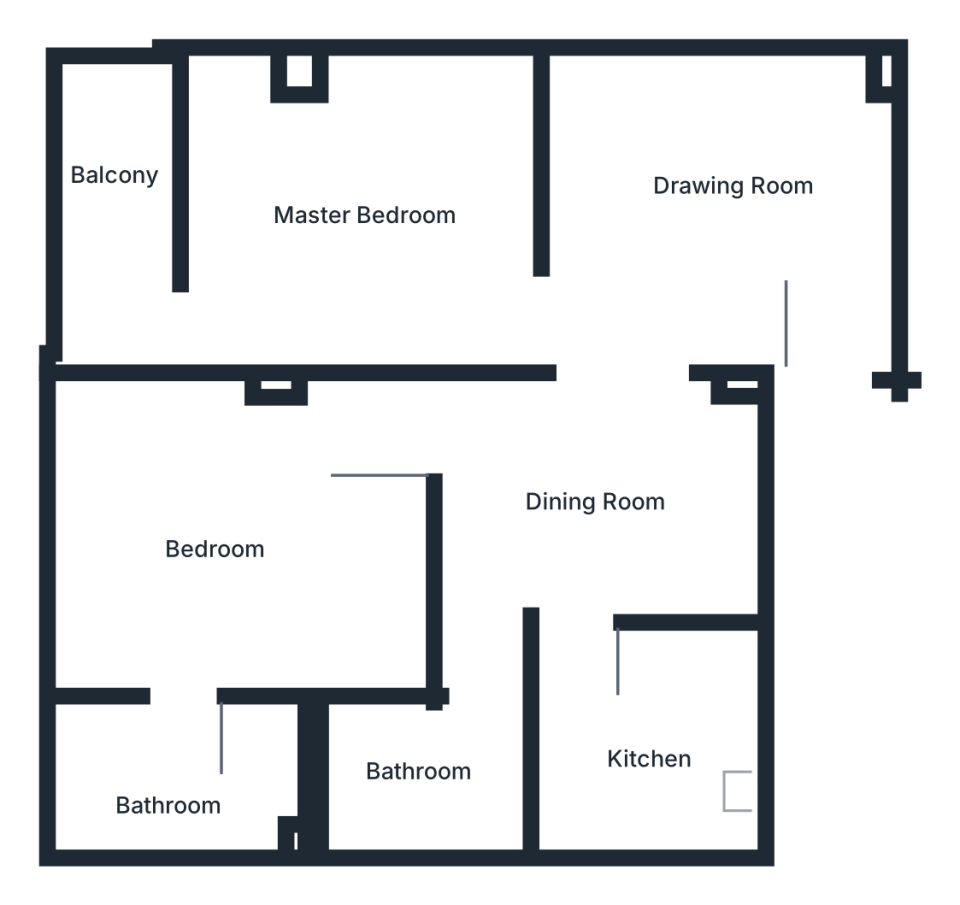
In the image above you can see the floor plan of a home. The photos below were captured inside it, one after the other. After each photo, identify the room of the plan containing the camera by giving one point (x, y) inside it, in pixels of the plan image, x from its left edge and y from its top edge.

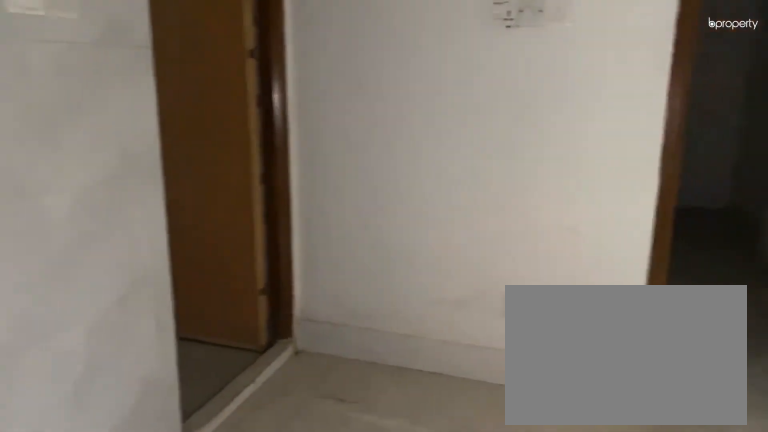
(583, 490)
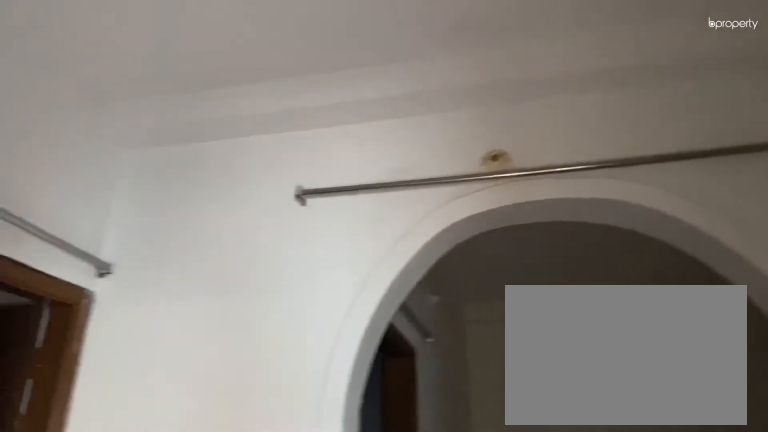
(583, 490)
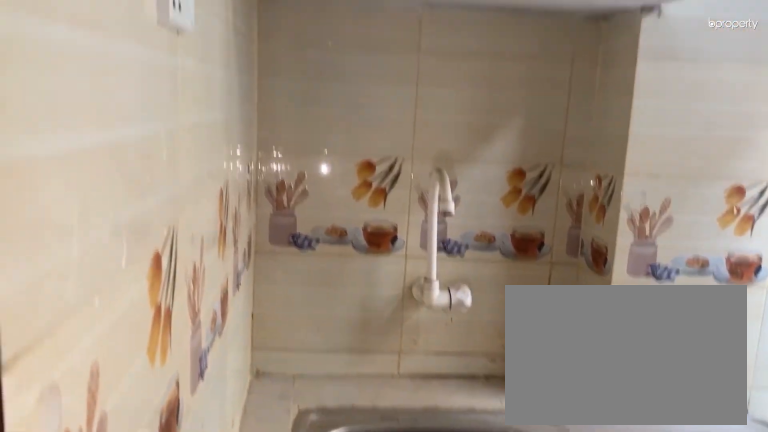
(650, 725)
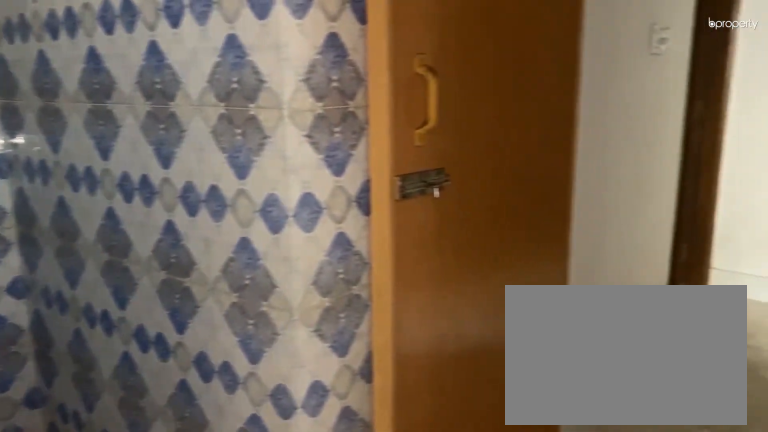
(415, 775)
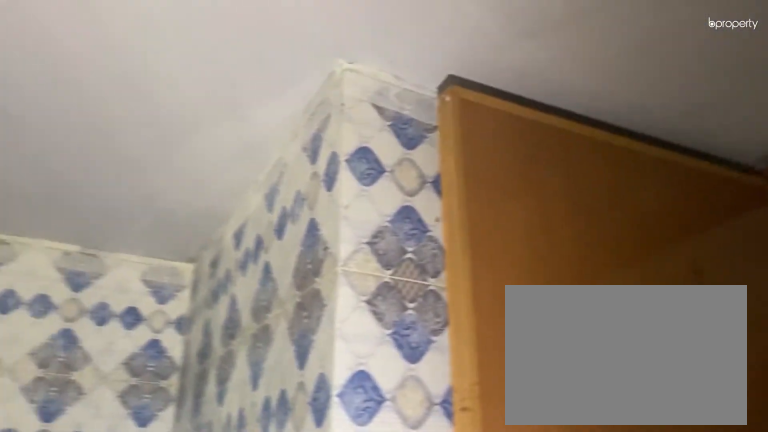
(415, 775)
